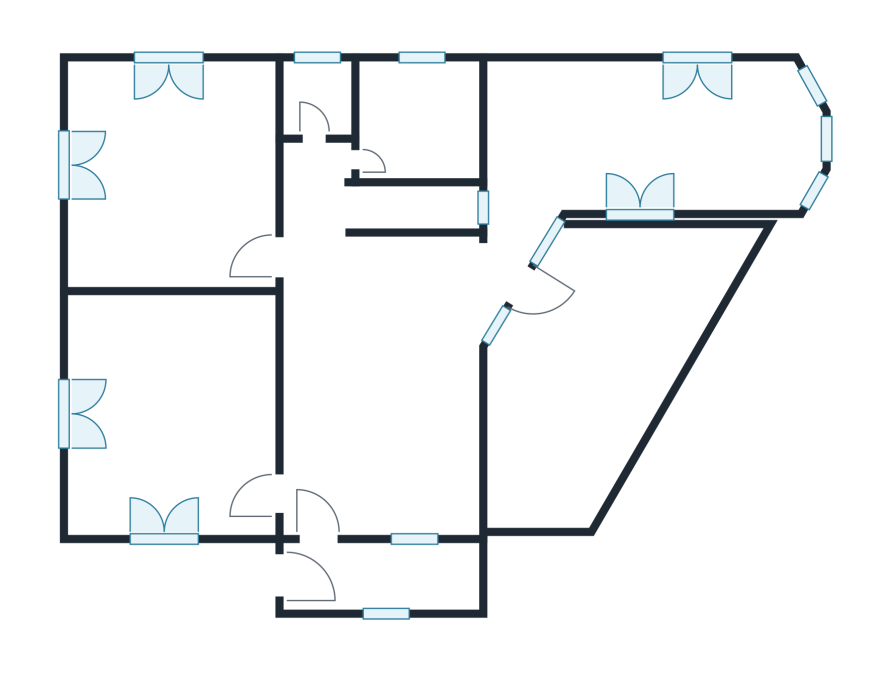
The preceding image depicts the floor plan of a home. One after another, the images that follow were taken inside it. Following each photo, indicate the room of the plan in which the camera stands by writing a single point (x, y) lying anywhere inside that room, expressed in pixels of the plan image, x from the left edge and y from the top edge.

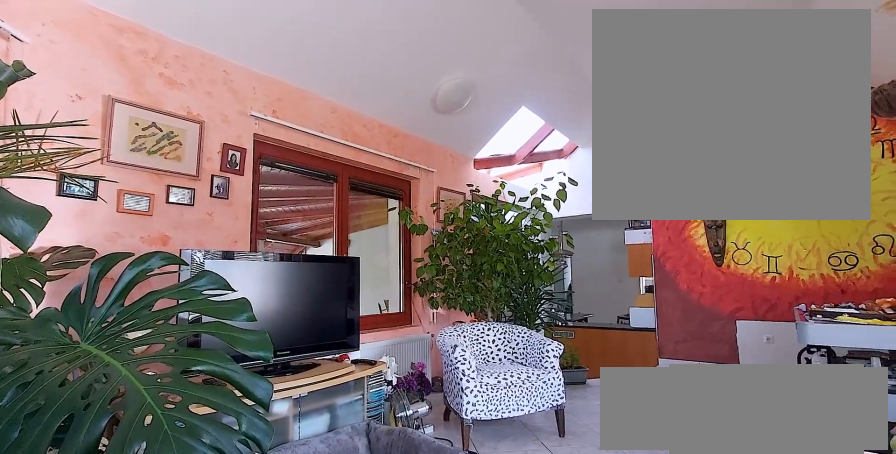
(663, 138)
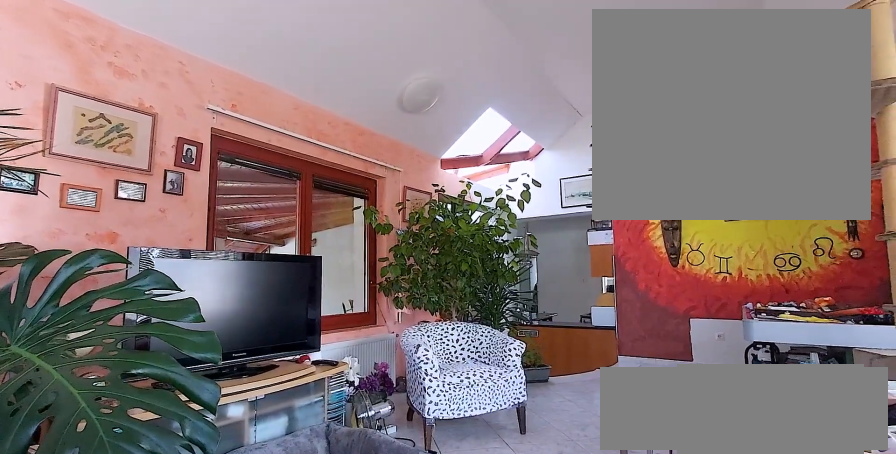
(662, 138)
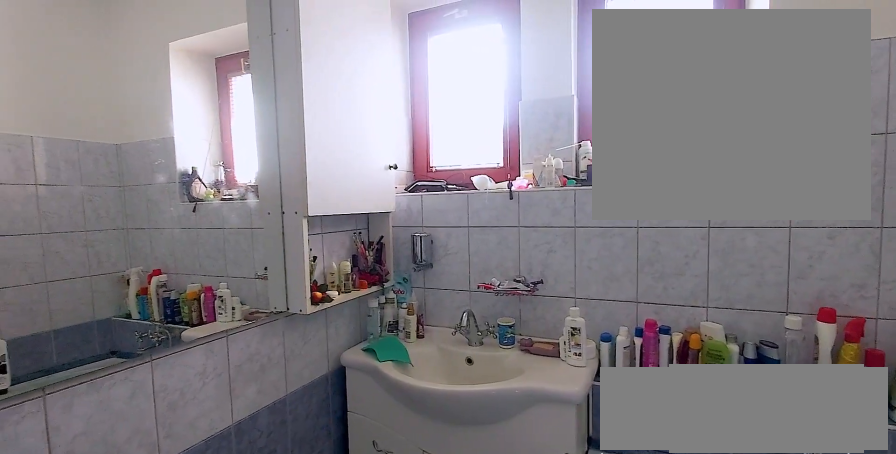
(422, 126)
